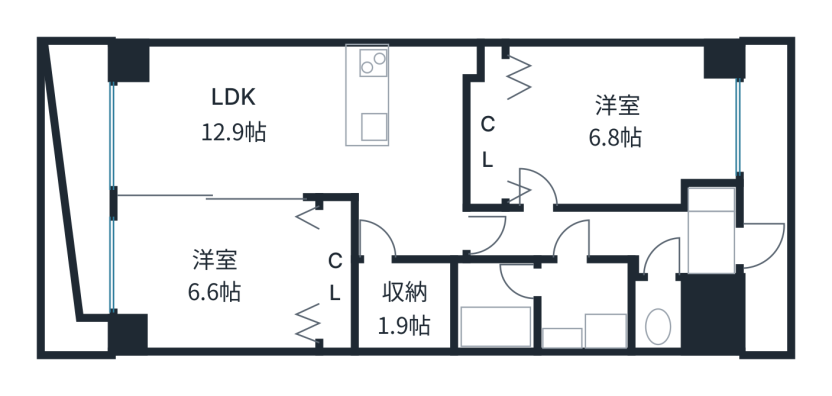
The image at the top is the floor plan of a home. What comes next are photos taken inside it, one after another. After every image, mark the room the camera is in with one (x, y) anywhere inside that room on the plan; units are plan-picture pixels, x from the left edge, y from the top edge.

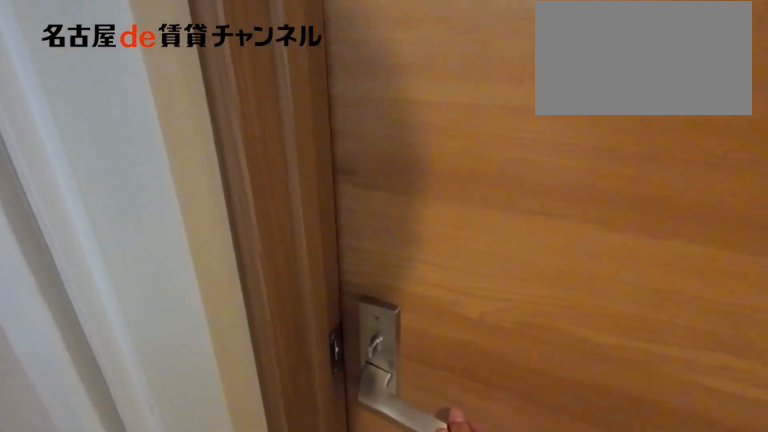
(584, 235)
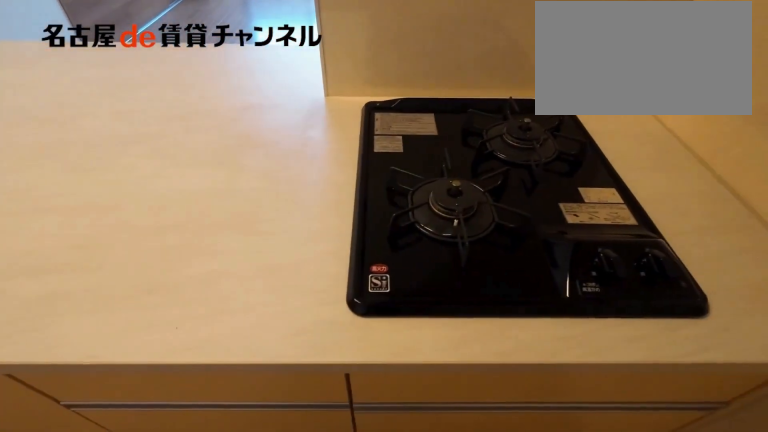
(414, 94)
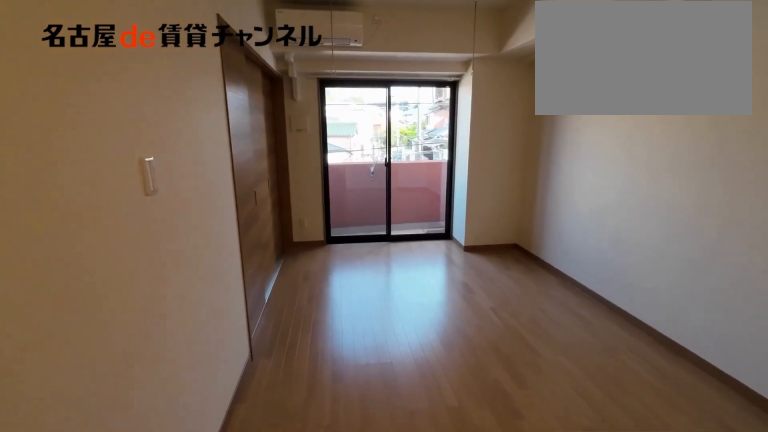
(306, 131)
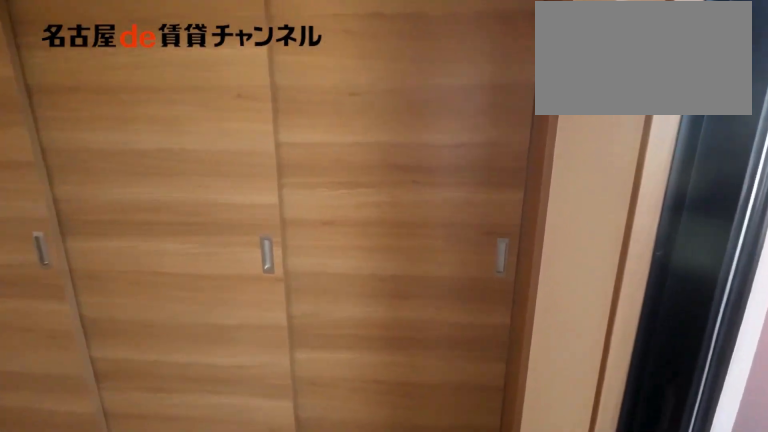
(306, 131)
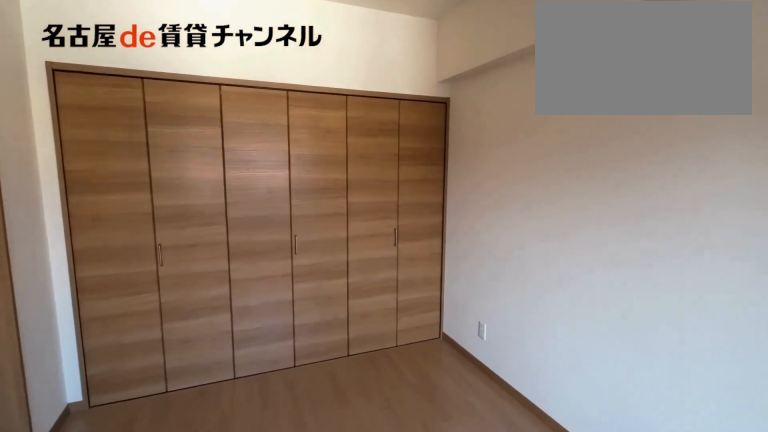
(219, 273)
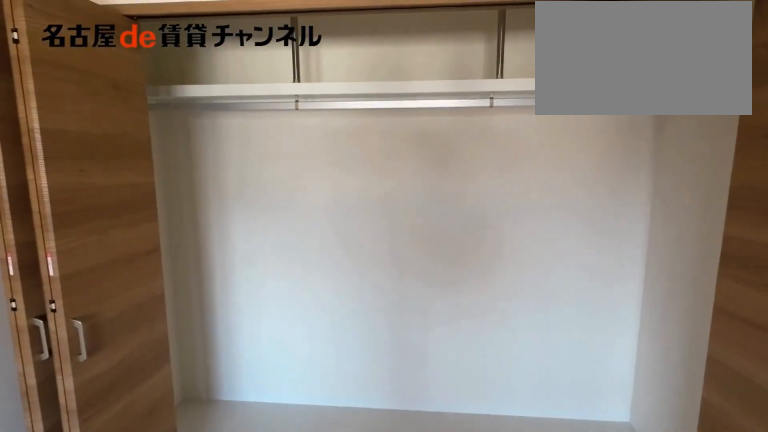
(336, 274)
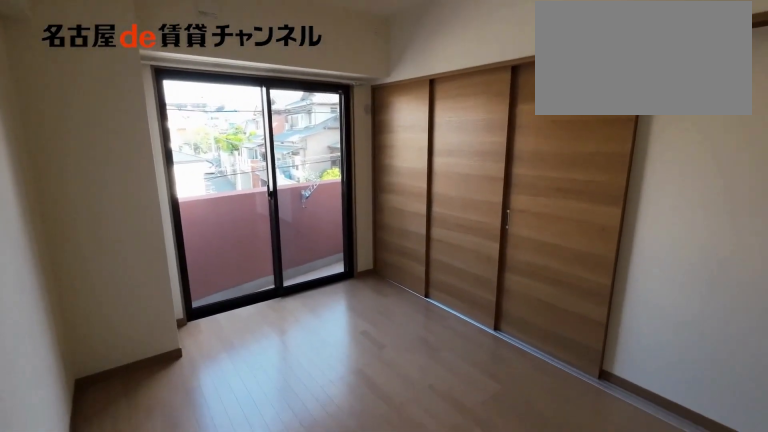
(219, 273)
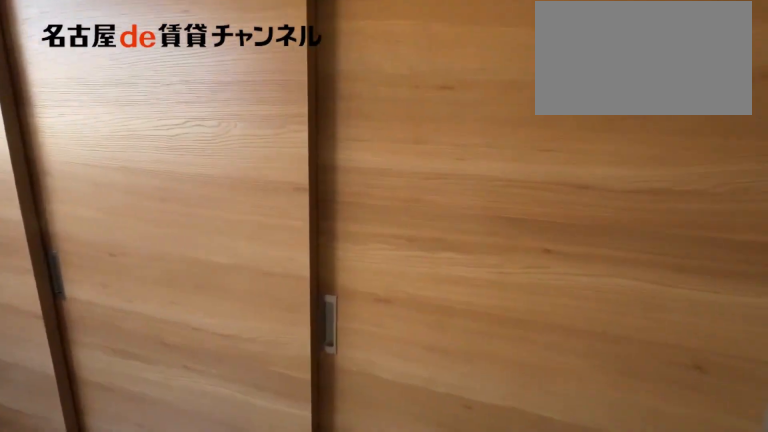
(219, 273)
